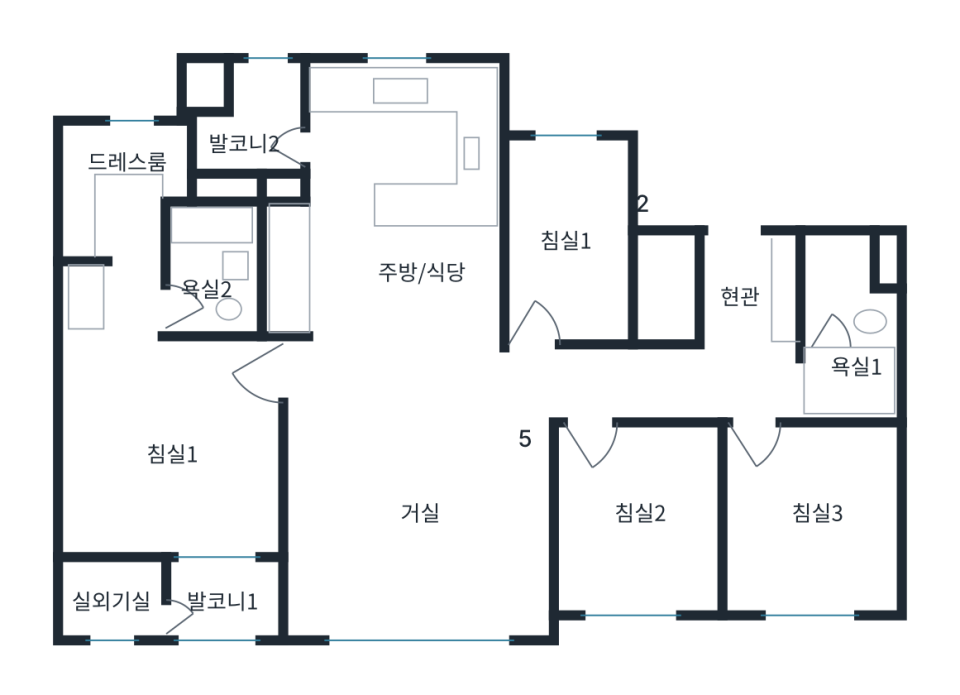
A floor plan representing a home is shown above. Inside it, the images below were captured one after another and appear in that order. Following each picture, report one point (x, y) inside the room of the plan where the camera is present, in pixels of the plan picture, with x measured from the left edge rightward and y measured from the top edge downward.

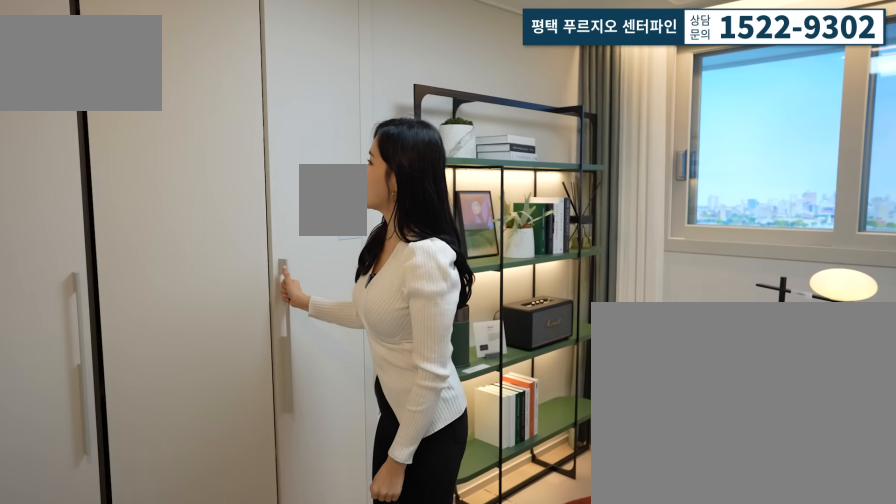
(646, 542)
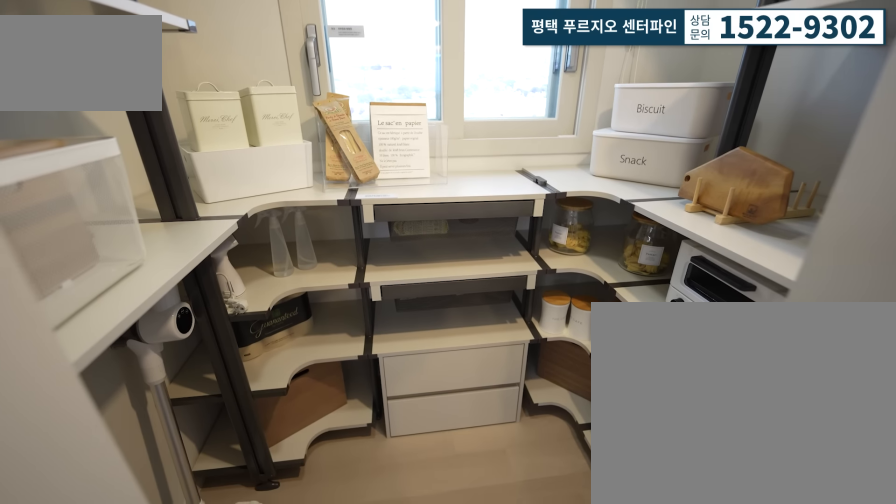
(565, 268)
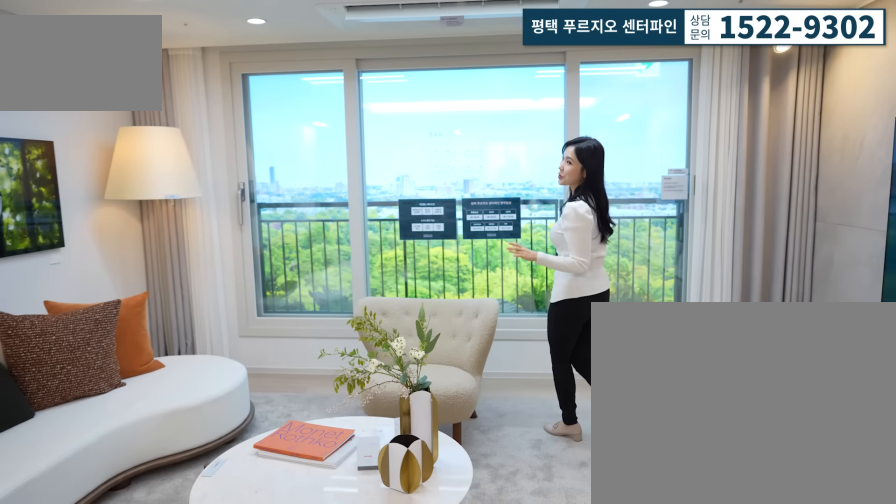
(411, 535)
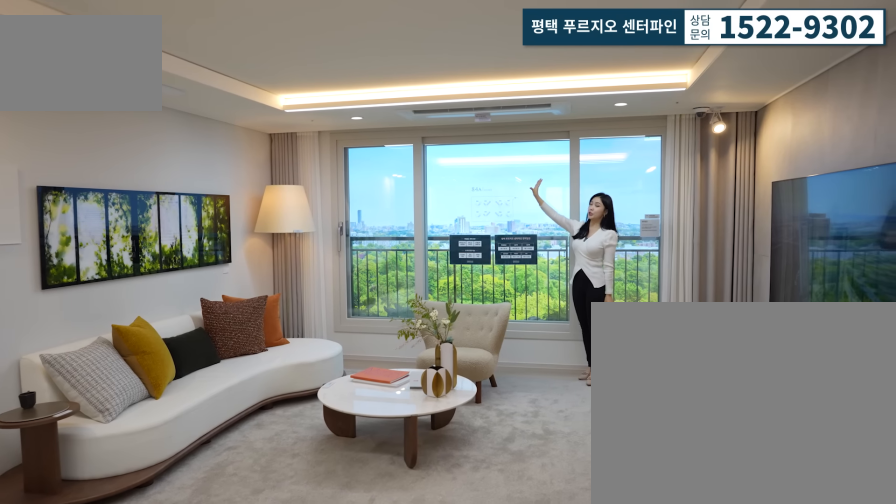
(411, 533)
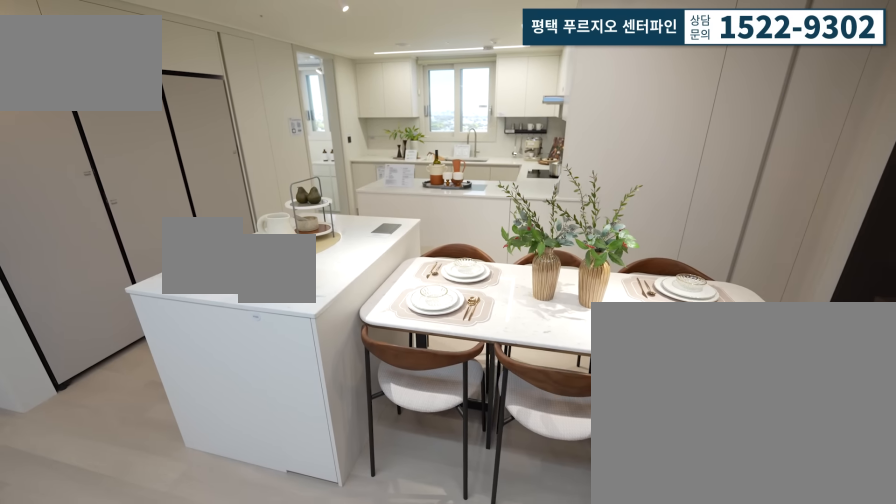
(411, 232)
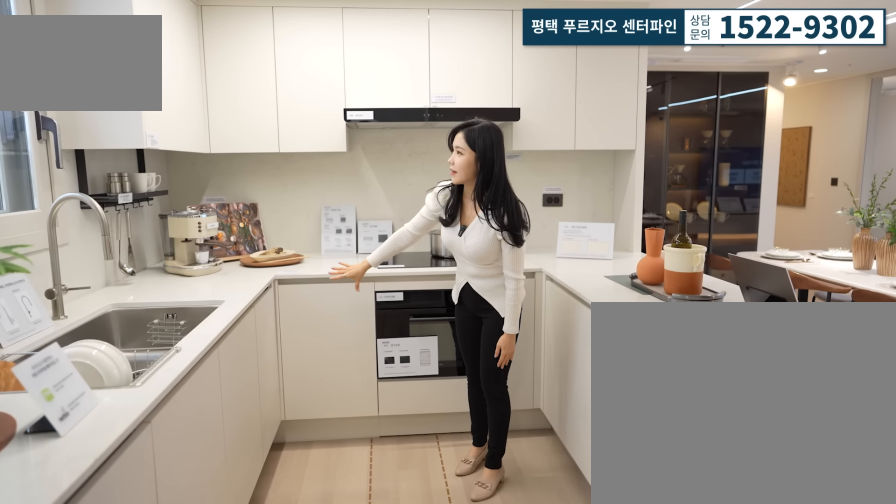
(411, 232)
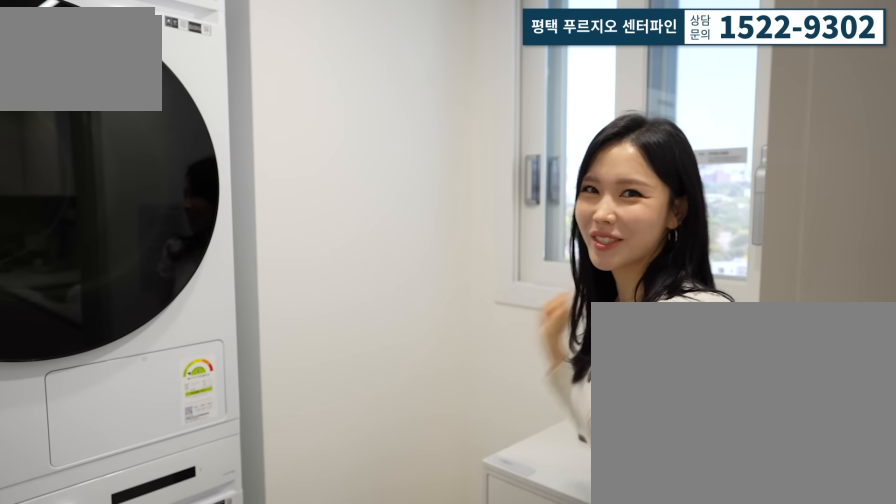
(239, 118)
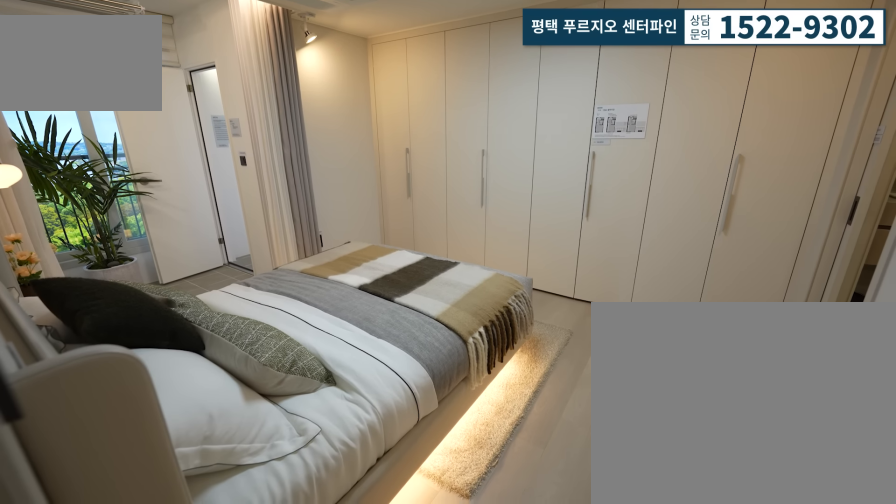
(172, 453)
